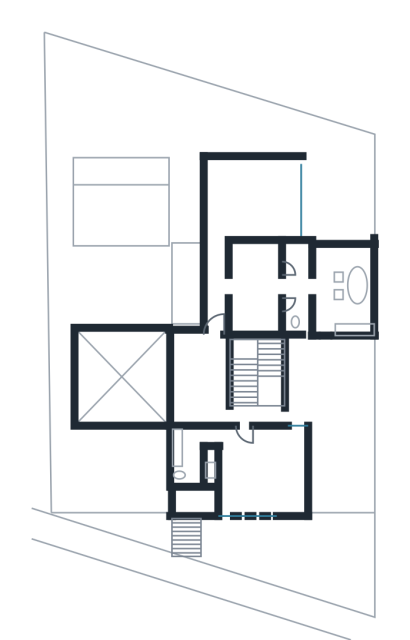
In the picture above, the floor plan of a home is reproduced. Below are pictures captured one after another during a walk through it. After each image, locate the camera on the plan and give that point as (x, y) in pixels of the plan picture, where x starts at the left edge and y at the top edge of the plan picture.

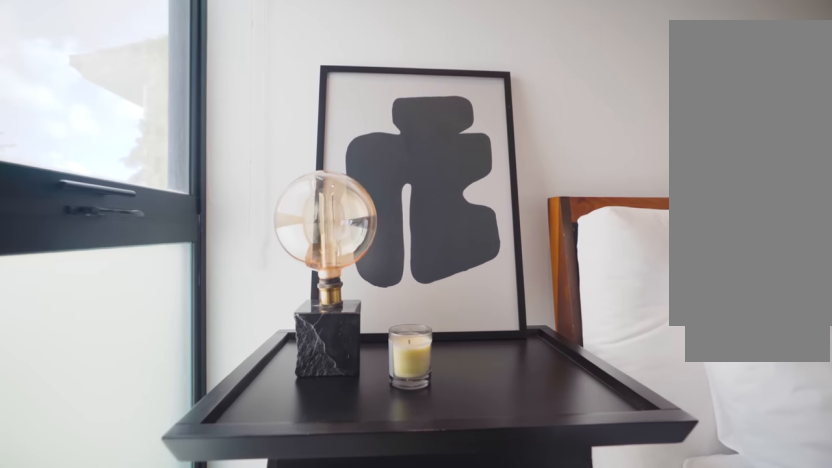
(280, 438)
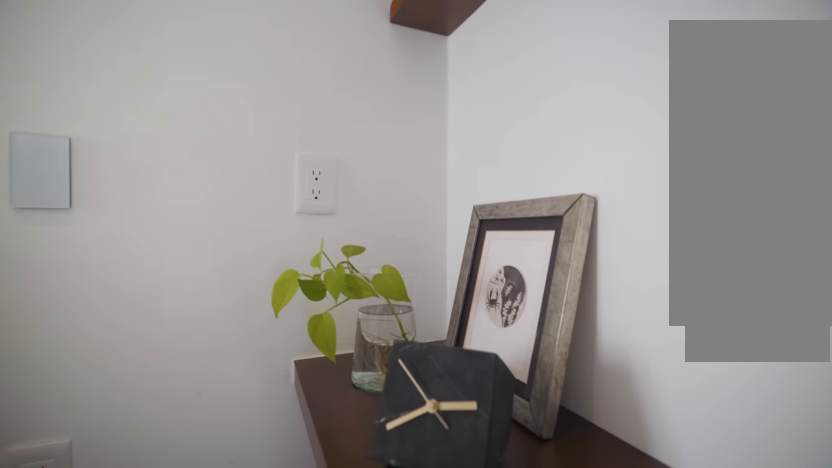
(277, 495)
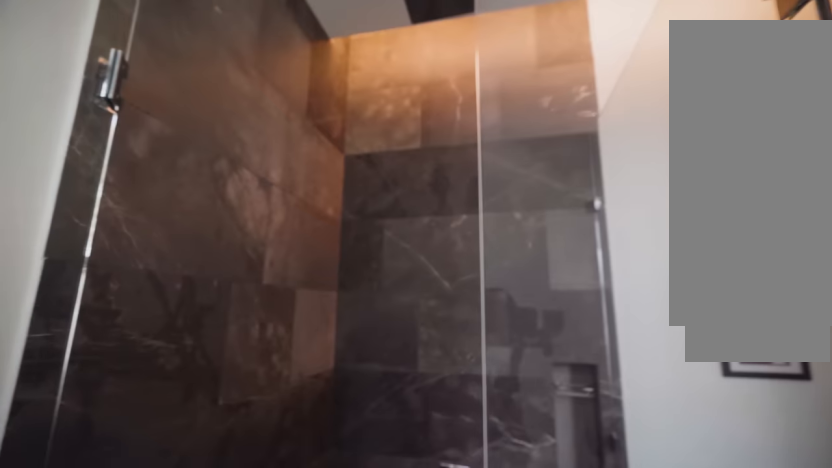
(186, 456)
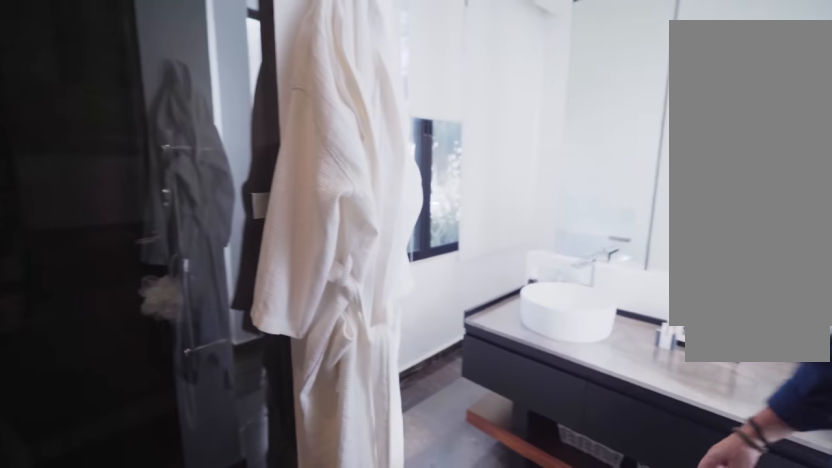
(301, 283)
